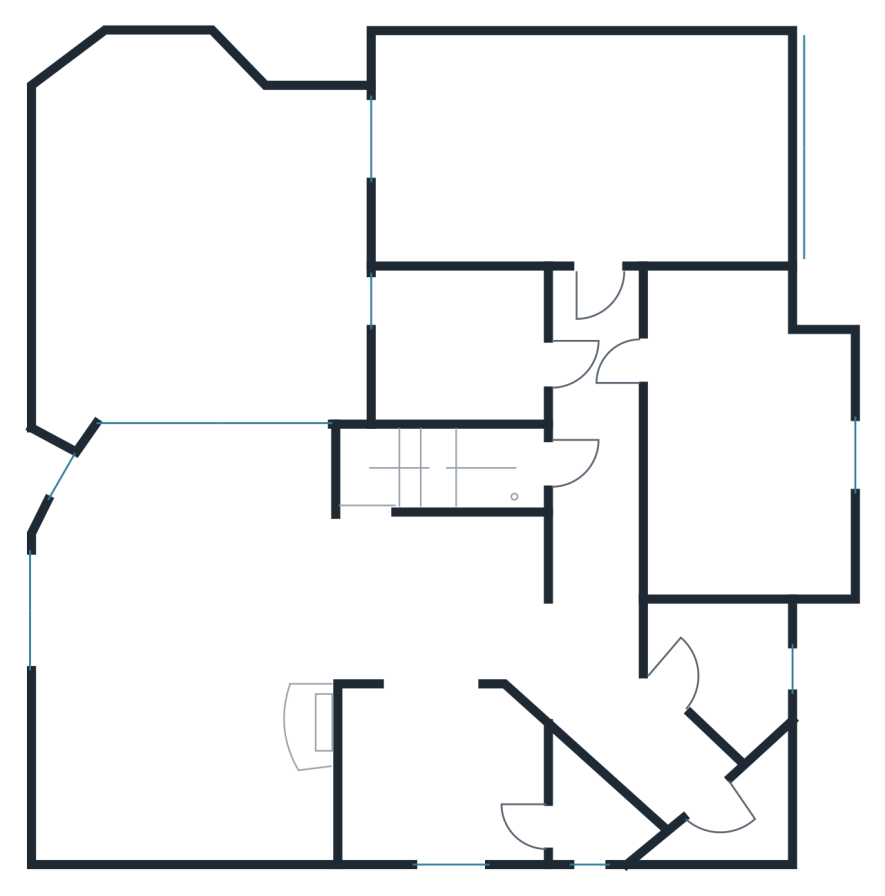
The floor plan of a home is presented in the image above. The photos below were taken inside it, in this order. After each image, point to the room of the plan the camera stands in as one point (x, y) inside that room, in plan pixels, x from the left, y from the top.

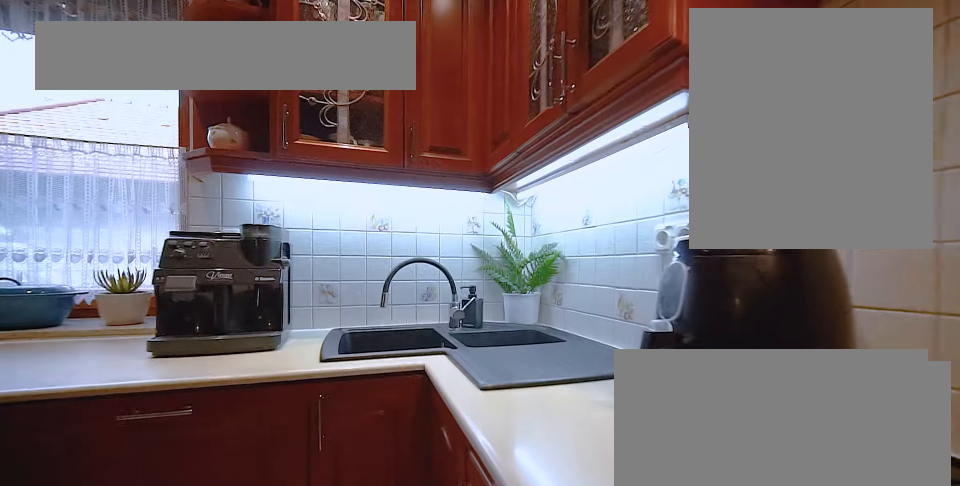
(439, 776)
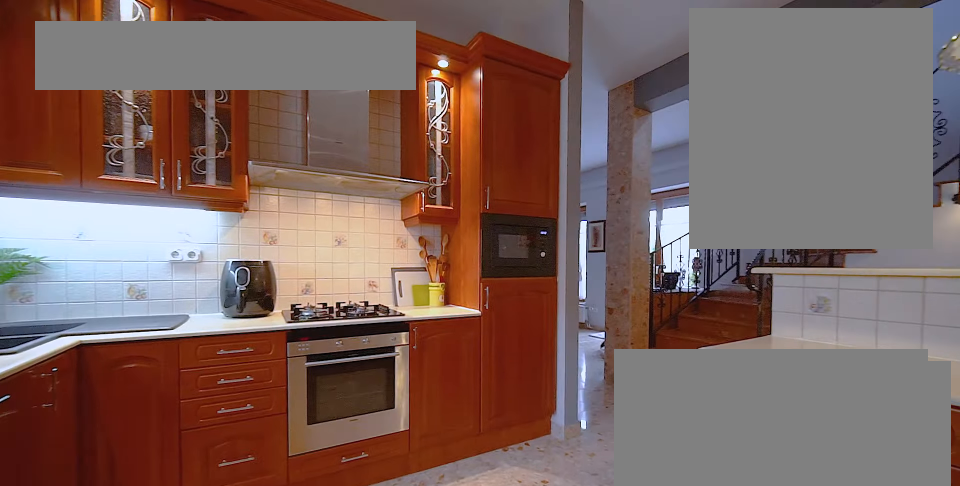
(437, 775)
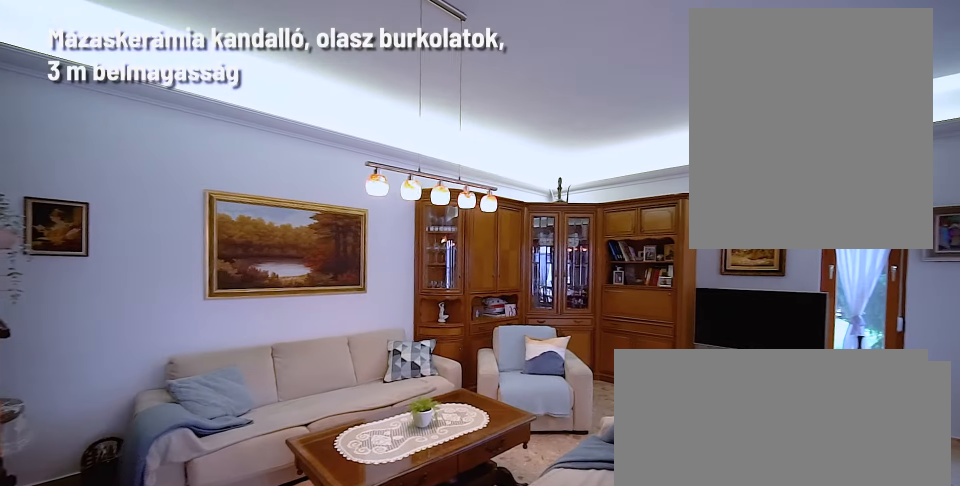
(185, 655)
